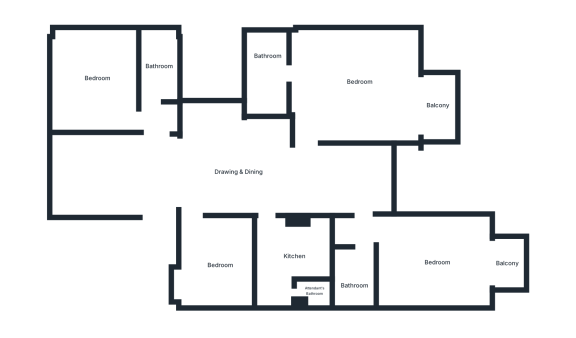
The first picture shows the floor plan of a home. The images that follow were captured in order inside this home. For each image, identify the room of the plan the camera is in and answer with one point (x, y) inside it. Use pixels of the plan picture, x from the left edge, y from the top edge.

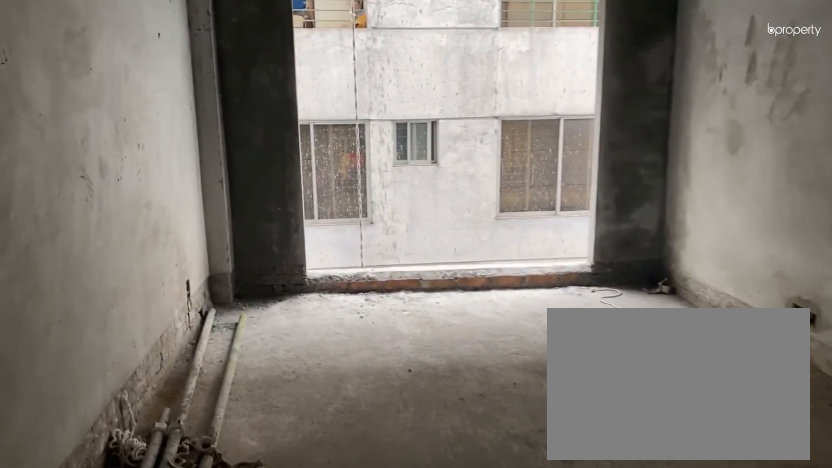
(100, 174)
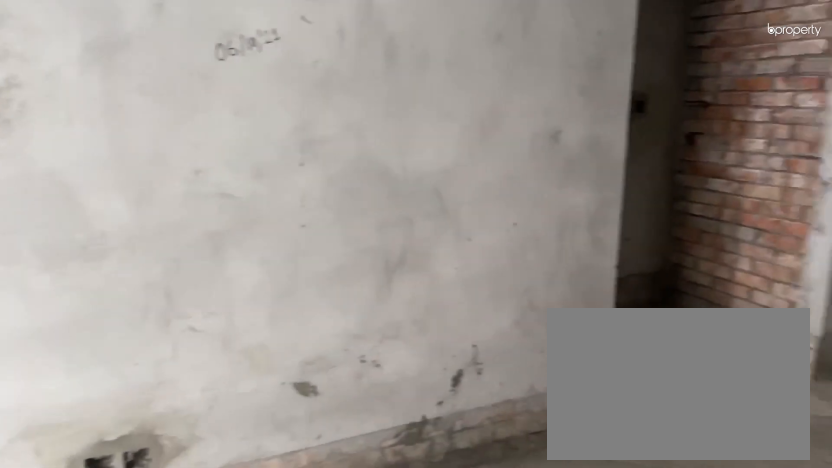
(100, 174)
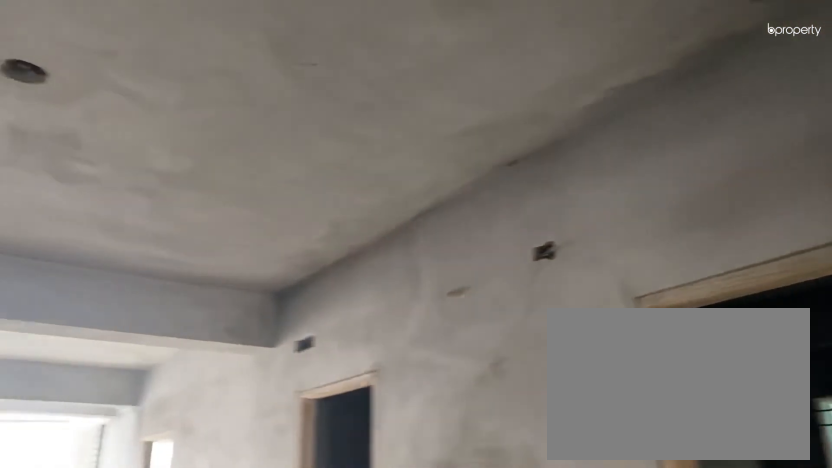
(140, 174)
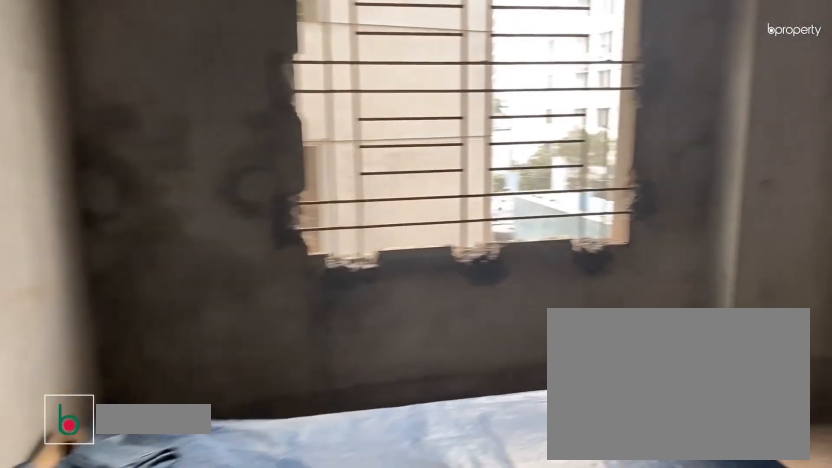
(96, 79)
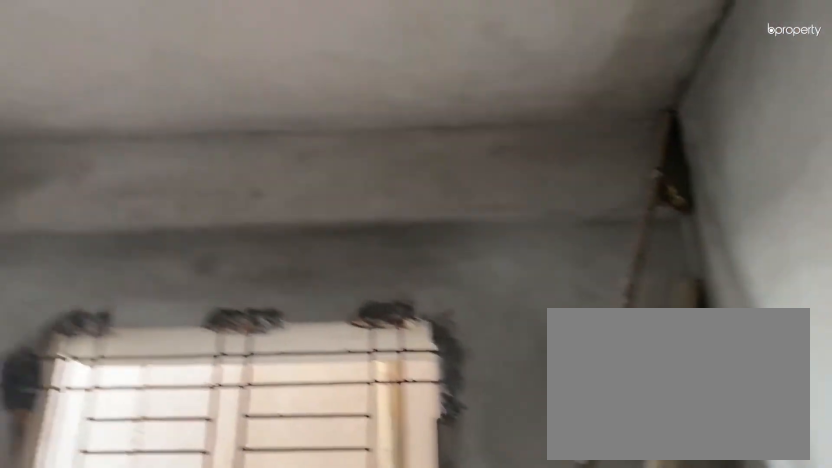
(96, 79)
